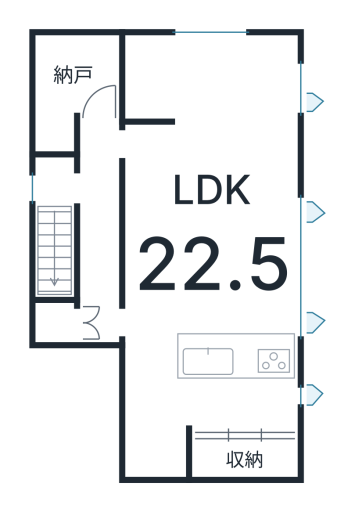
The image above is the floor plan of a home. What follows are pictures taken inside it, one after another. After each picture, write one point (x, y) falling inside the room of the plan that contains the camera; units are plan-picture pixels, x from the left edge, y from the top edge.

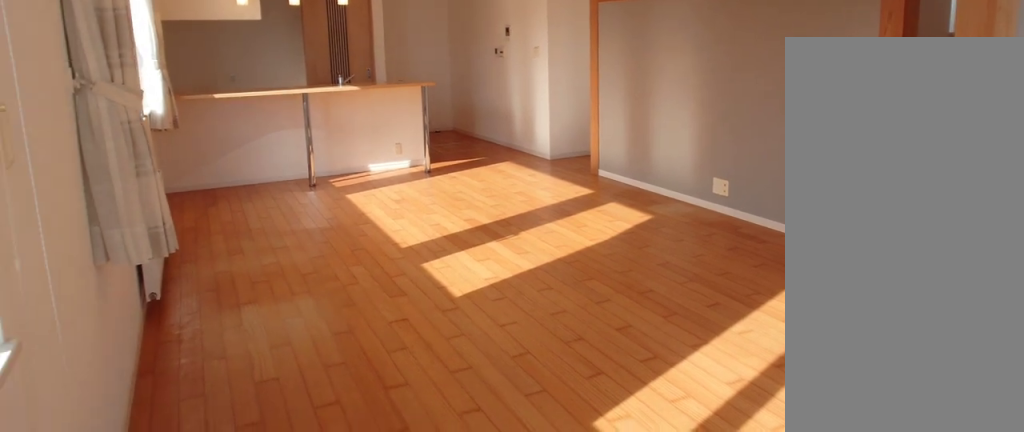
(203, 222)
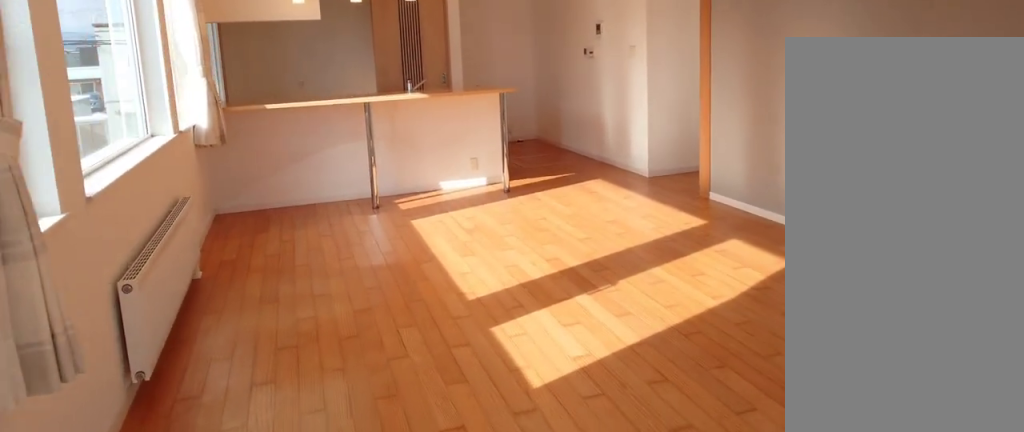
(203, 222)
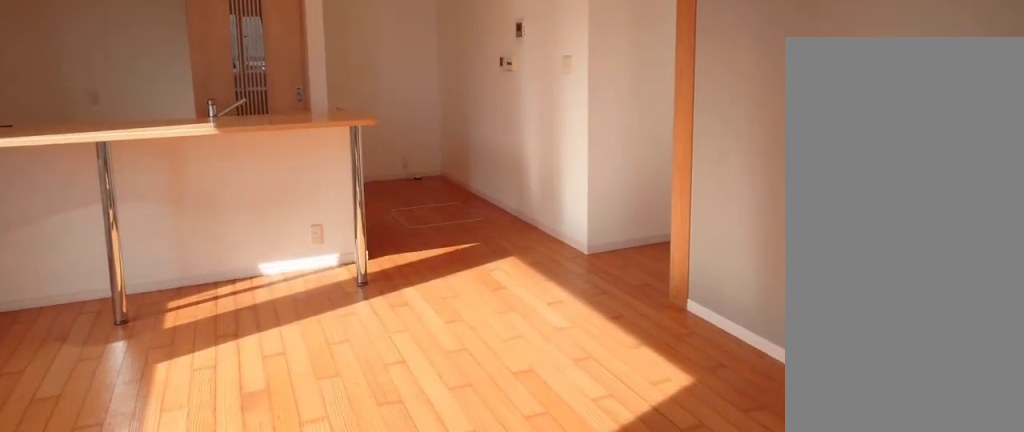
(203, 222)
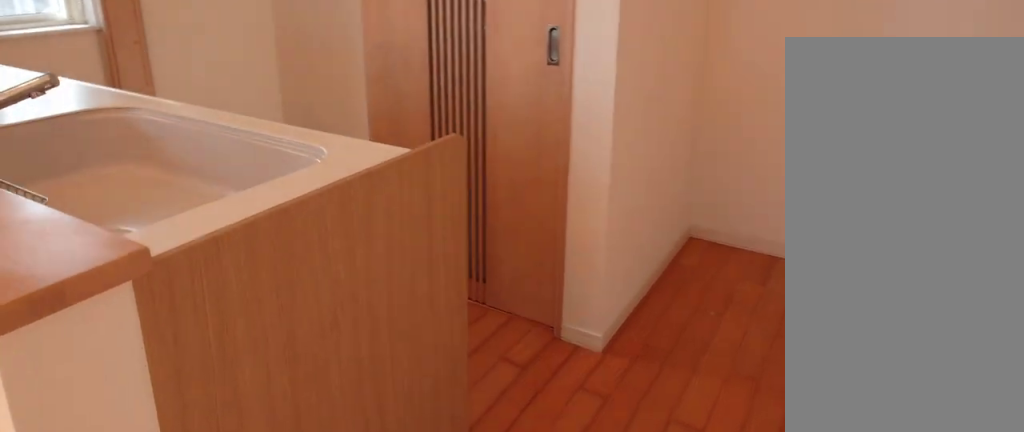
(219, 404)
